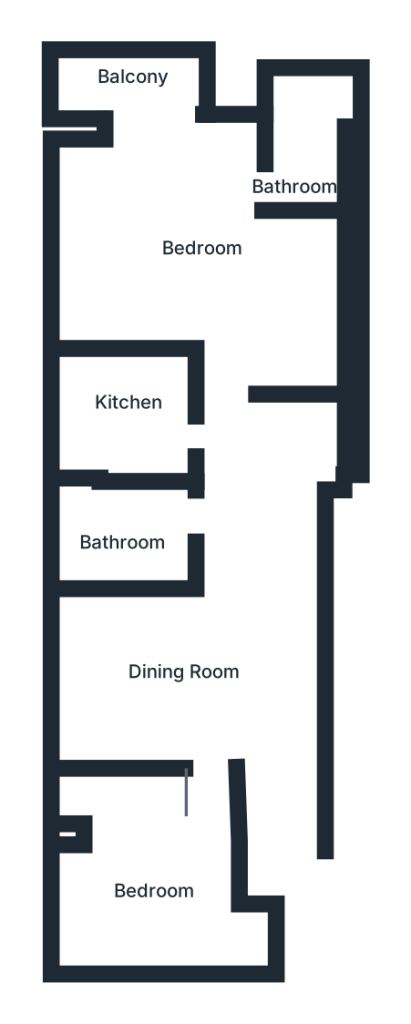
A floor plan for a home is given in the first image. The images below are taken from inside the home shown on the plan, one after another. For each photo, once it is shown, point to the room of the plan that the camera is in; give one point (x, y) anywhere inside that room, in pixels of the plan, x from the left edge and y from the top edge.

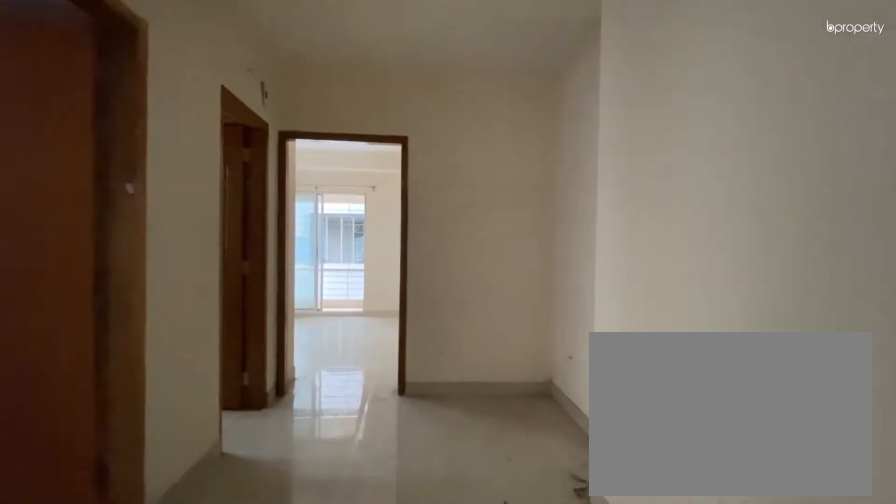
(220, 624)
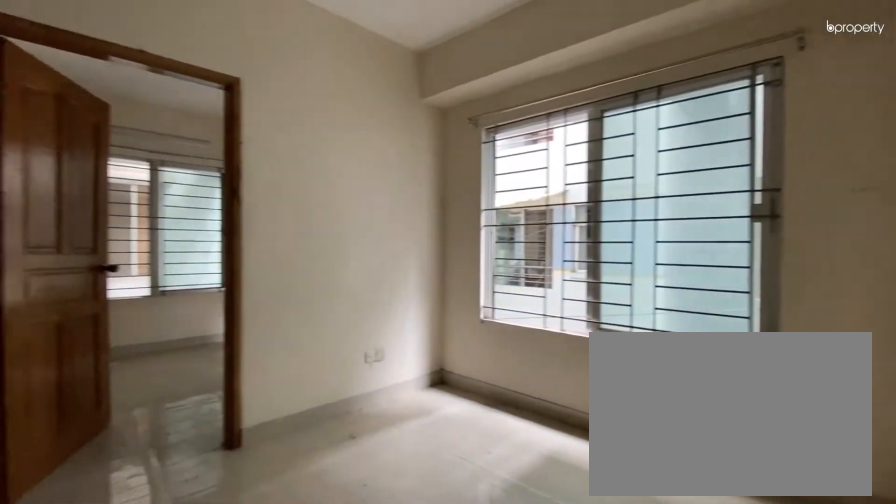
(220, 624)
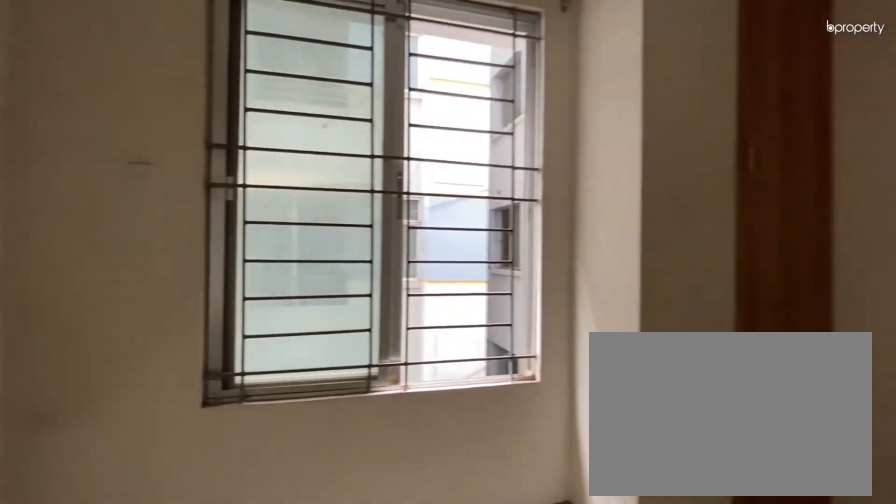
(167, 882)
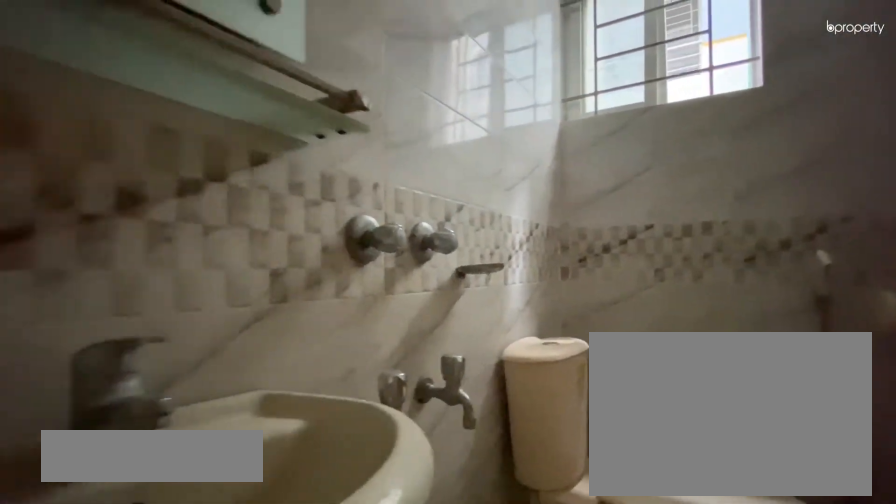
(136, 534)
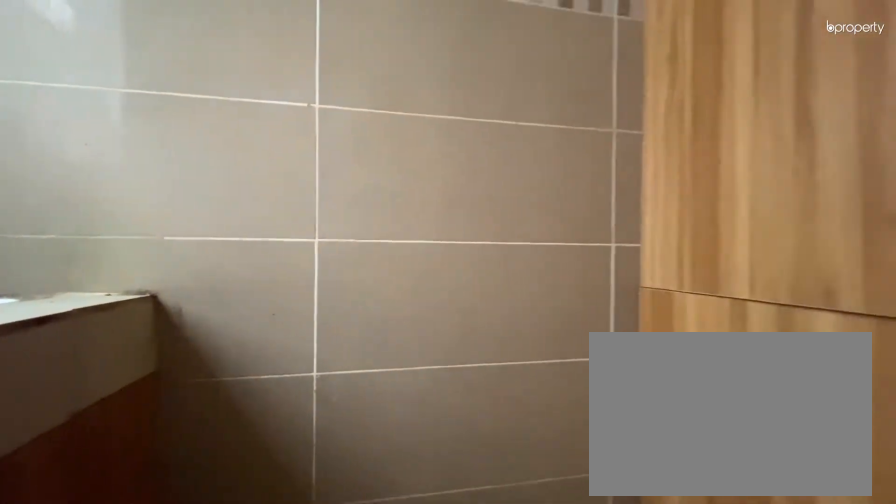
(129, 418)
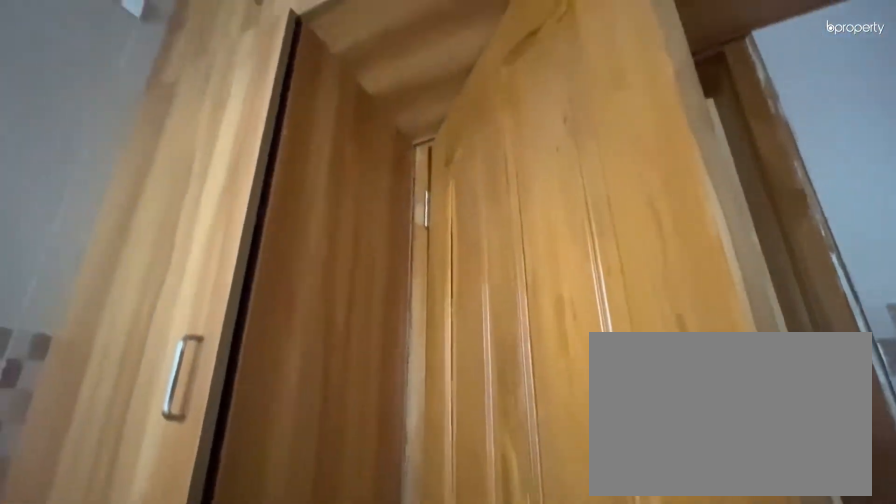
(129, 418)
